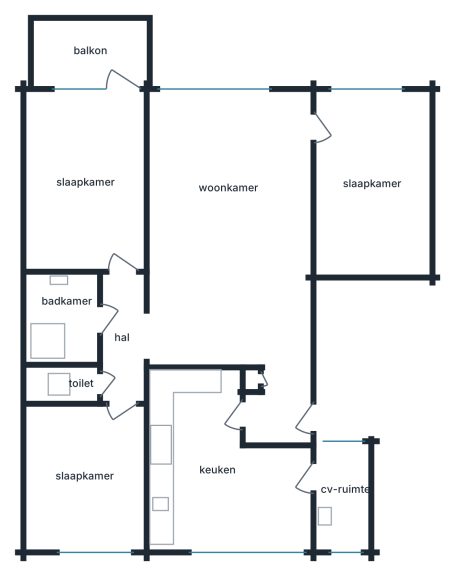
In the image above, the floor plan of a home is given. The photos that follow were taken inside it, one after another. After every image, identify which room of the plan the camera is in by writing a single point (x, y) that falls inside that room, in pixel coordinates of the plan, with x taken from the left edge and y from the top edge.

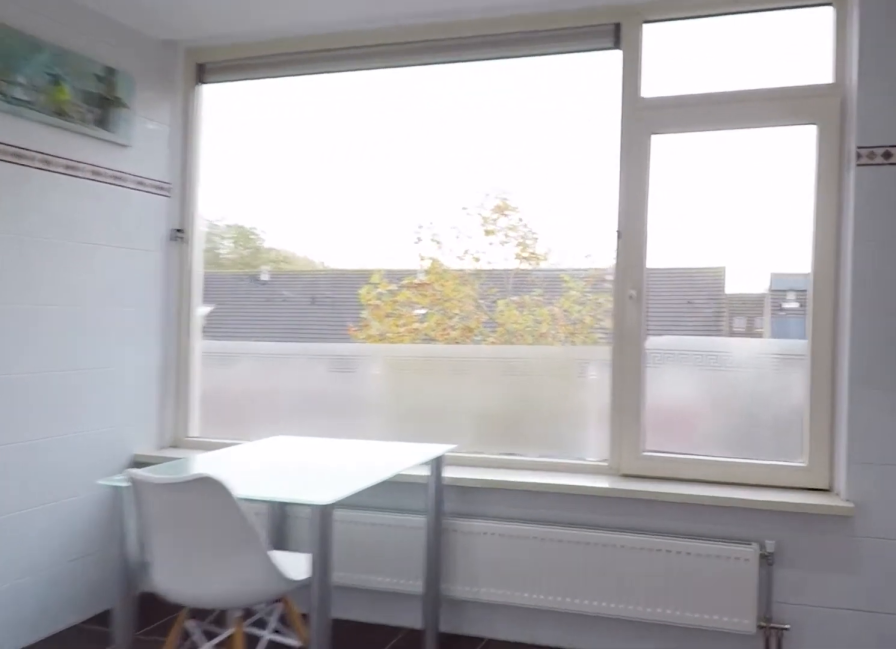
(217, 469)
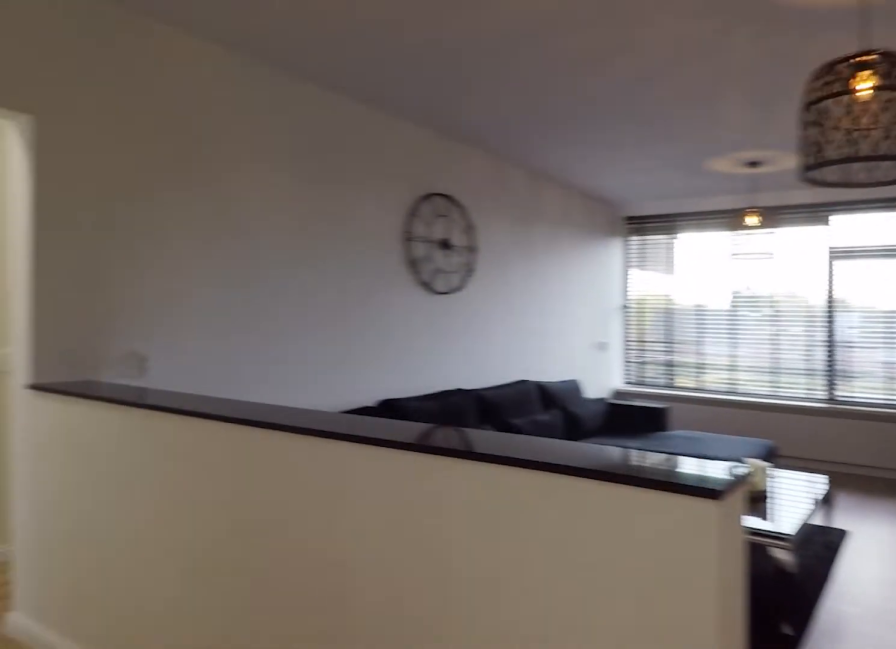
(234, 245)
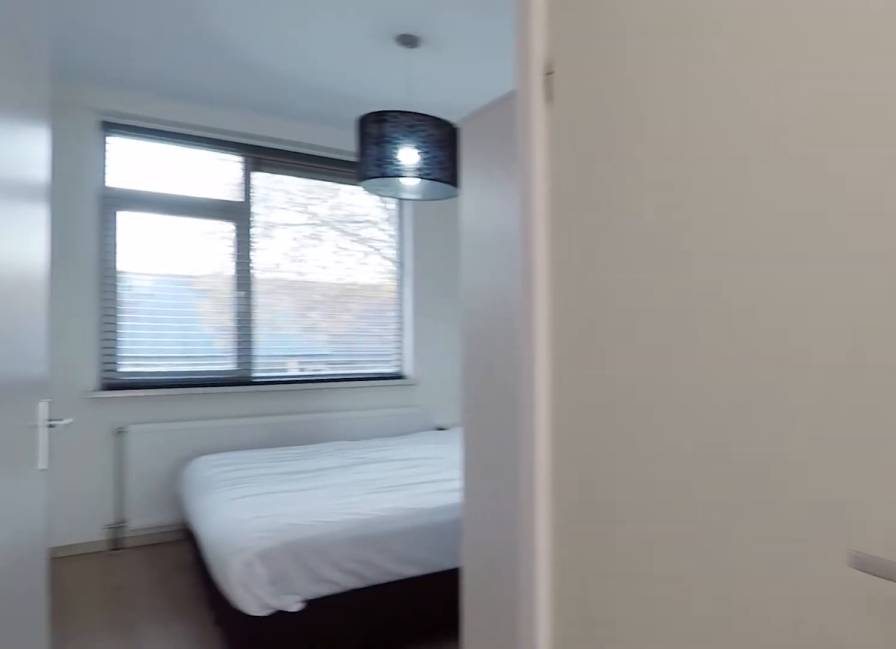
(121, 337)
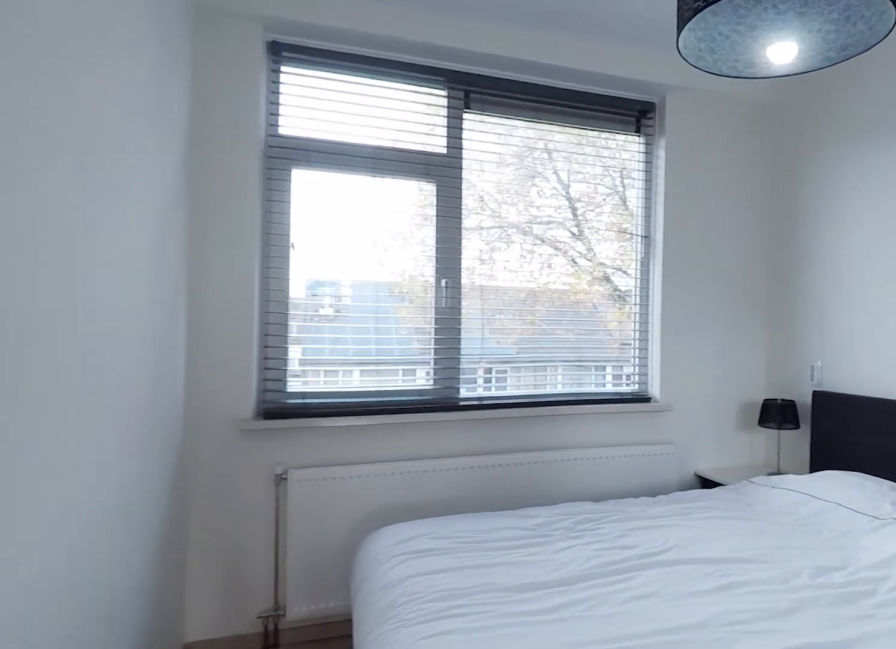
(85, 476)
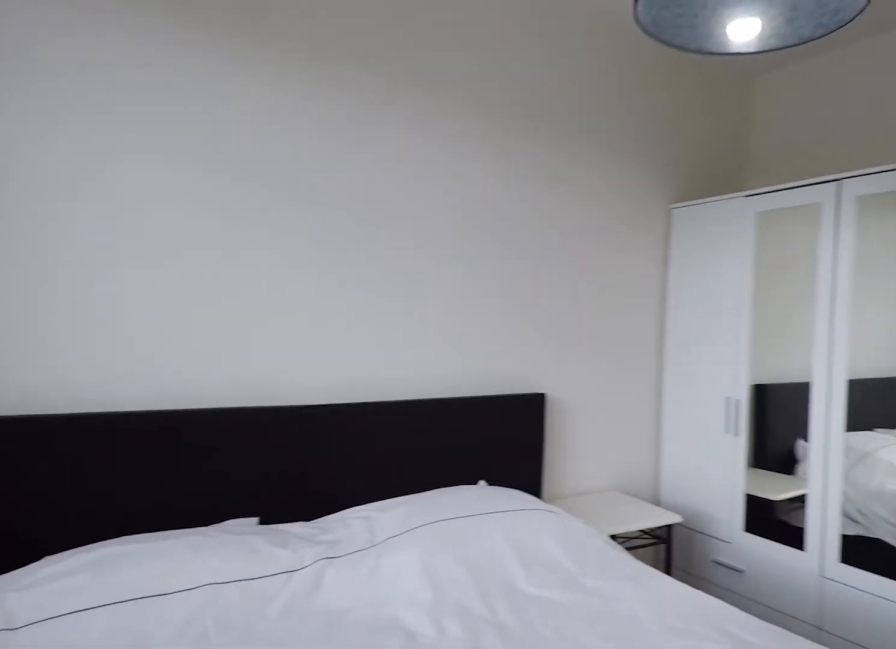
(85, 476)
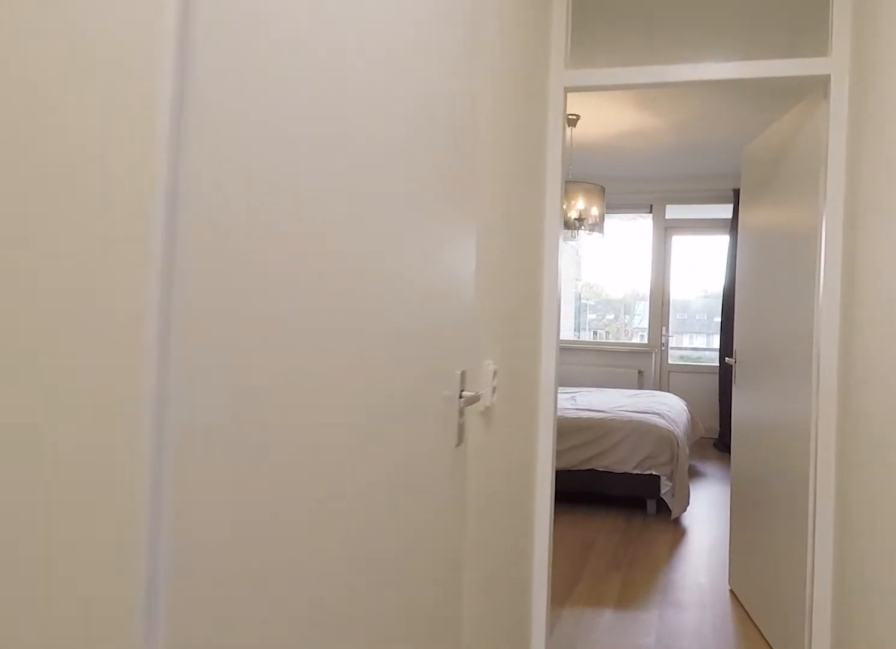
(121, 337)
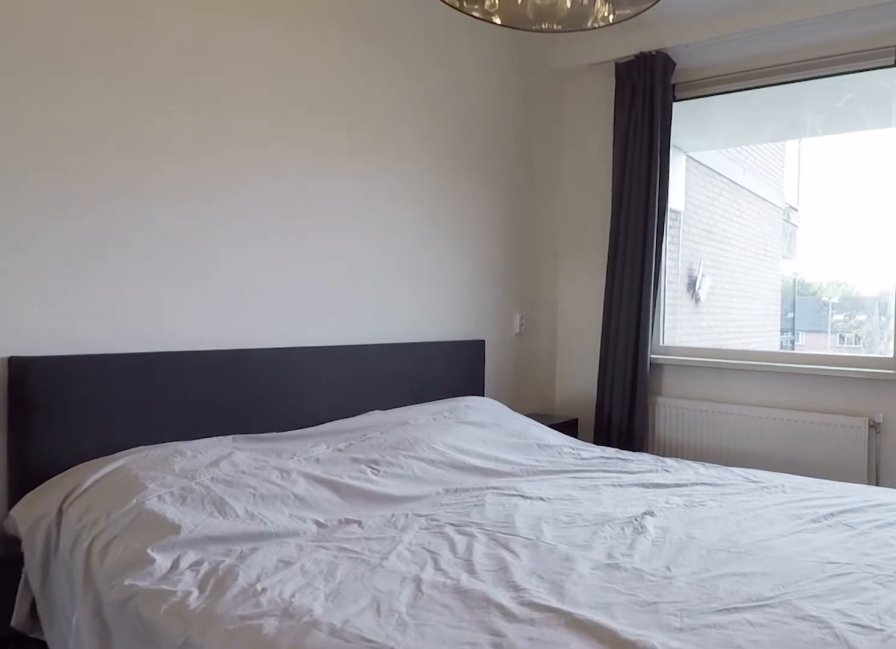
(85, 182)
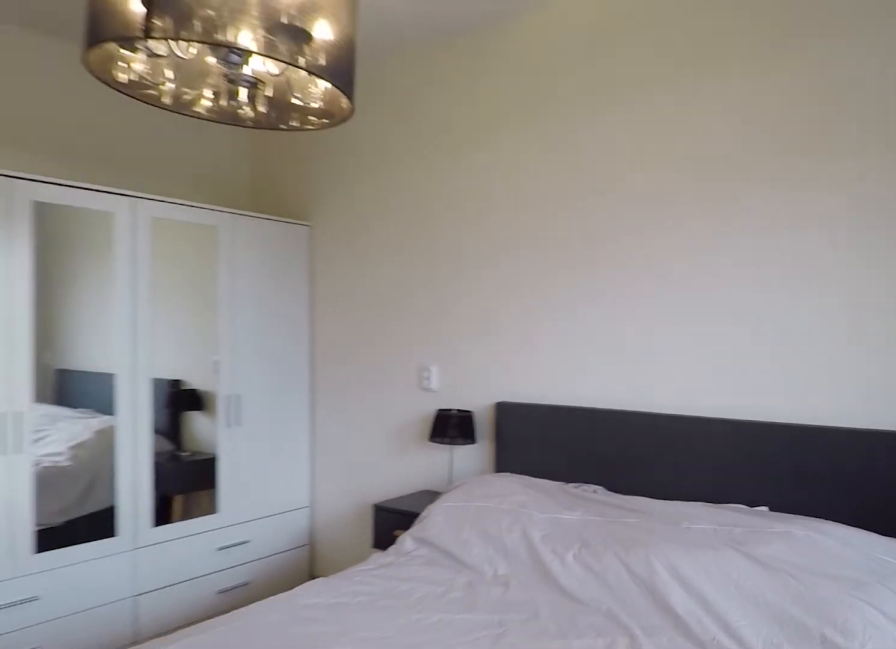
(85, 182)
